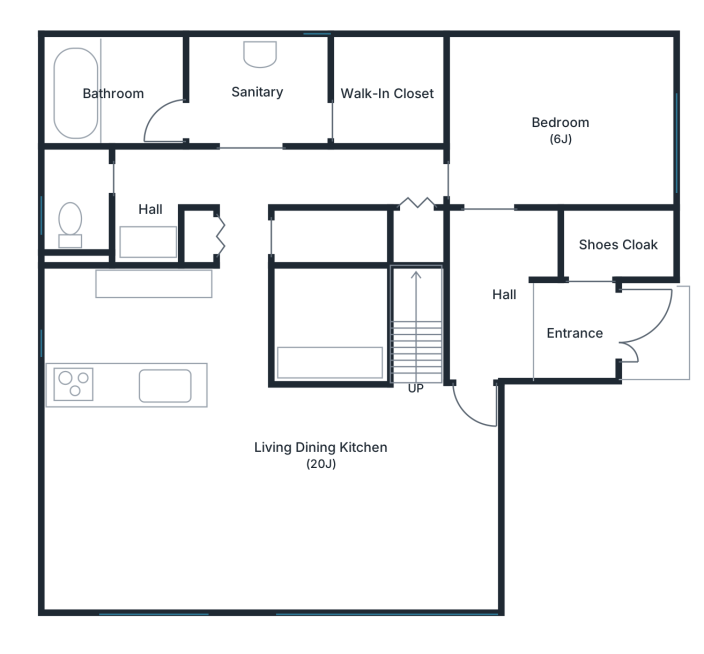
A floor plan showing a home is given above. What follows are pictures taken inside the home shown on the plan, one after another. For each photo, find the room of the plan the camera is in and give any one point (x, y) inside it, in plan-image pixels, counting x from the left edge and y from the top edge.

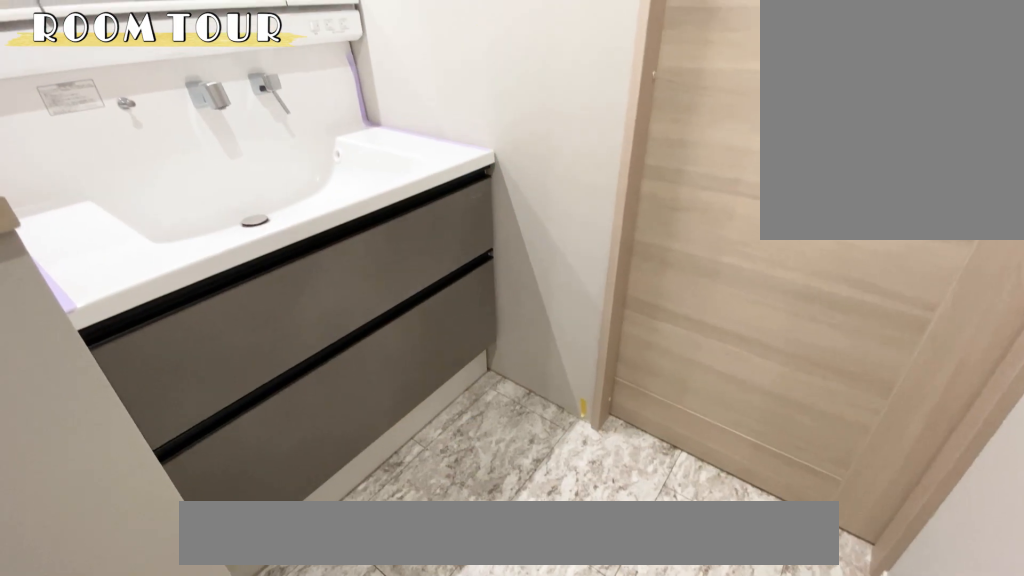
(155, 198)
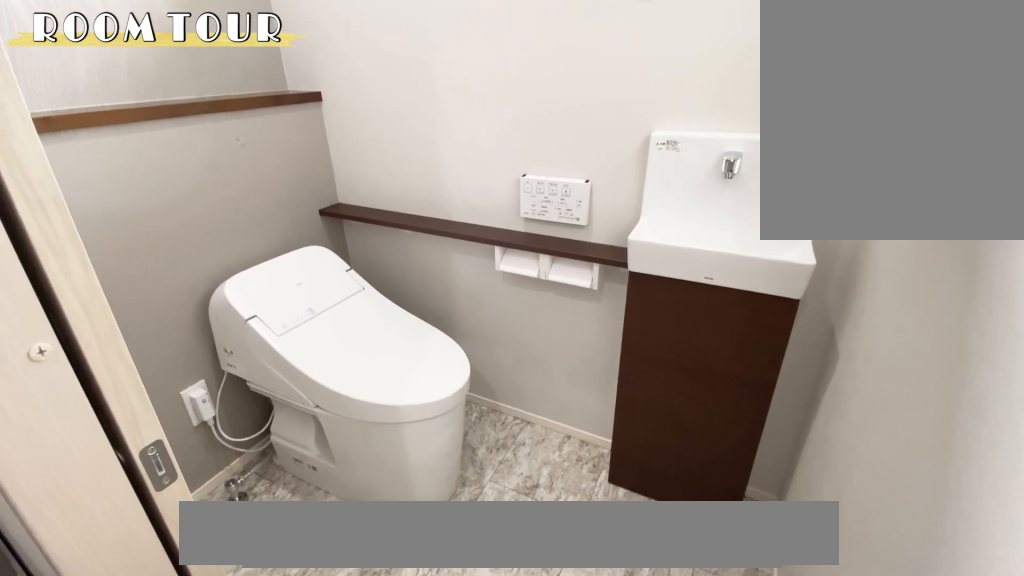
(86, 198)
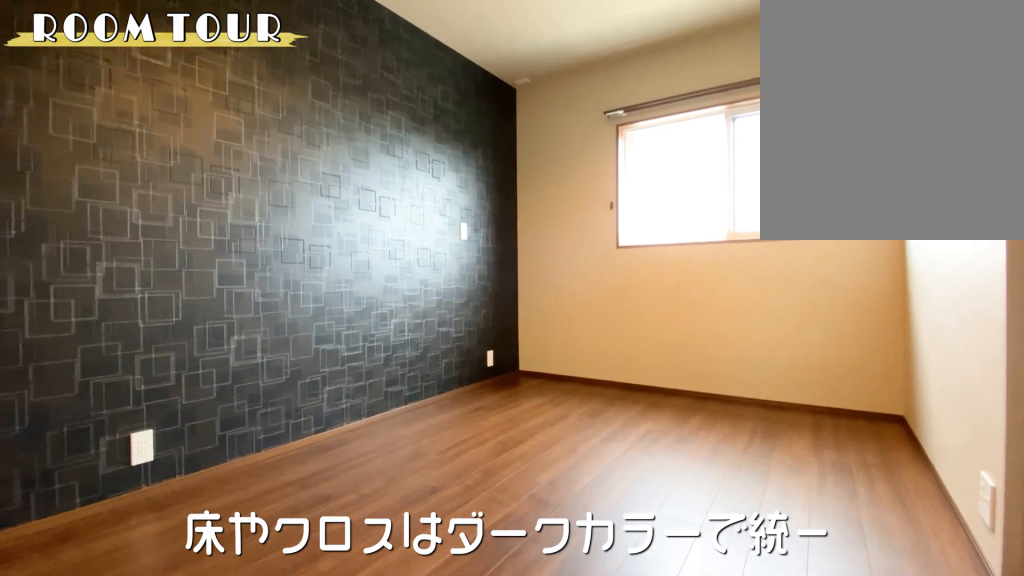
(564, 125)
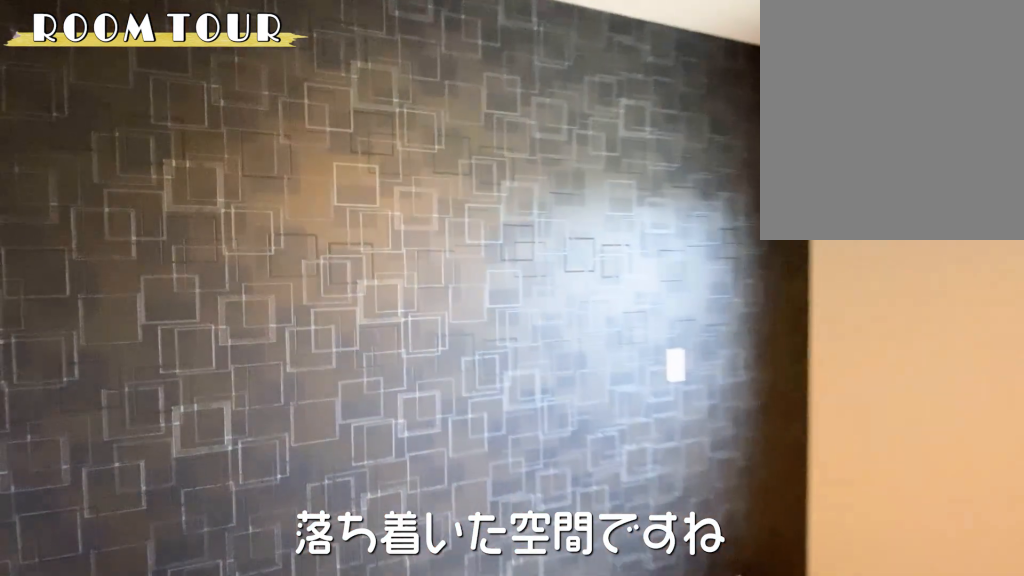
(564, 125)
